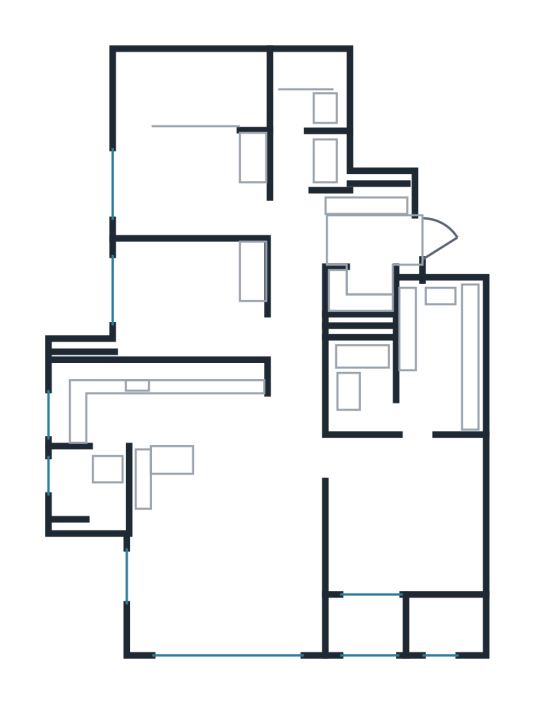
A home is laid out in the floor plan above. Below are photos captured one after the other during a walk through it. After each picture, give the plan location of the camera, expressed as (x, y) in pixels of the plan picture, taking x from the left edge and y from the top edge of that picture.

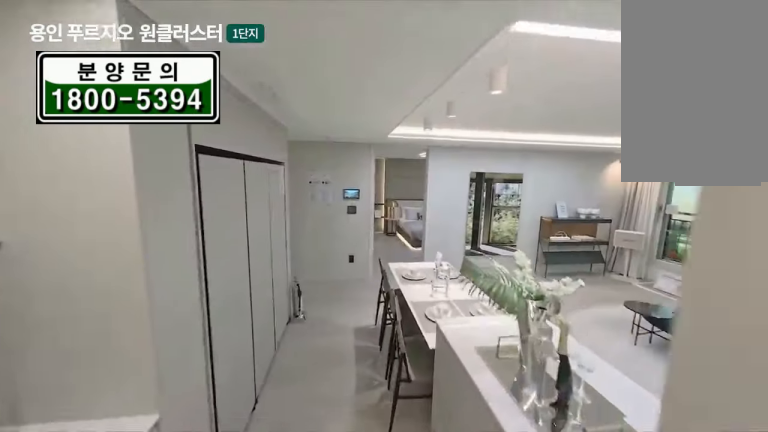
(166, 442)
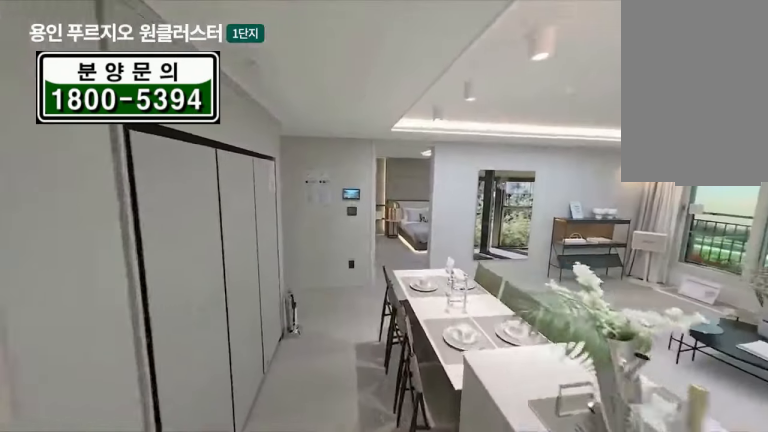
(170, 432)
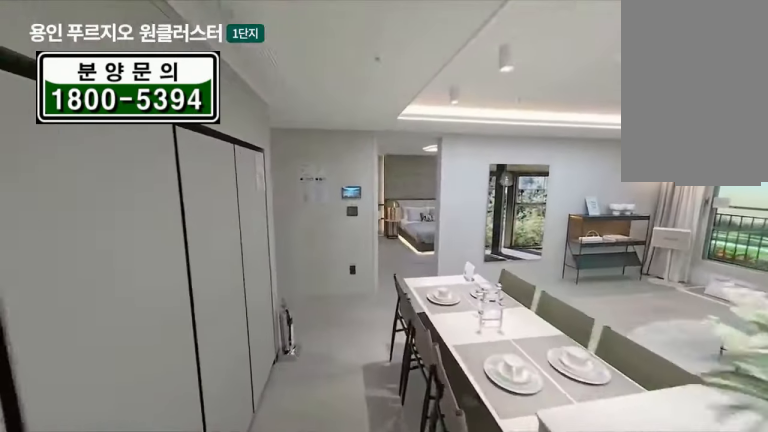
(168, 432)
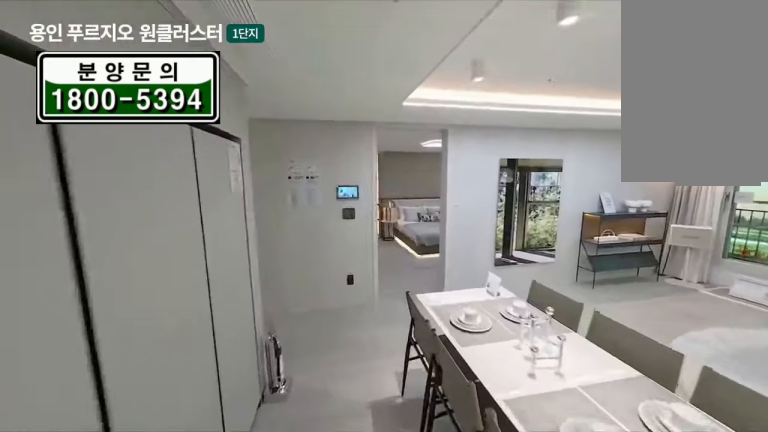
(168, 442)
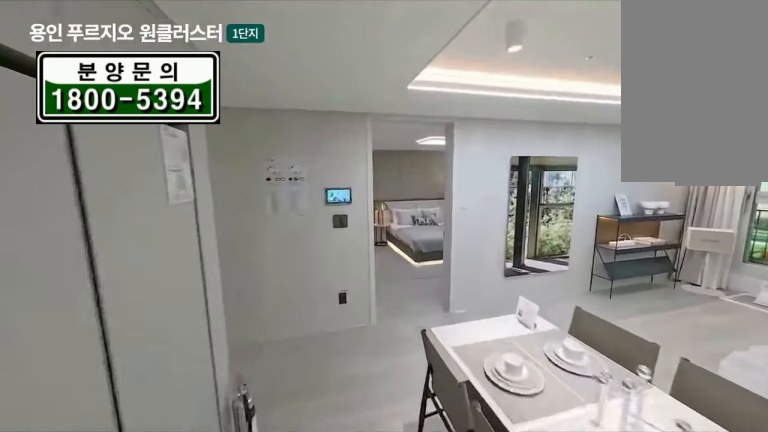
(170, 424)
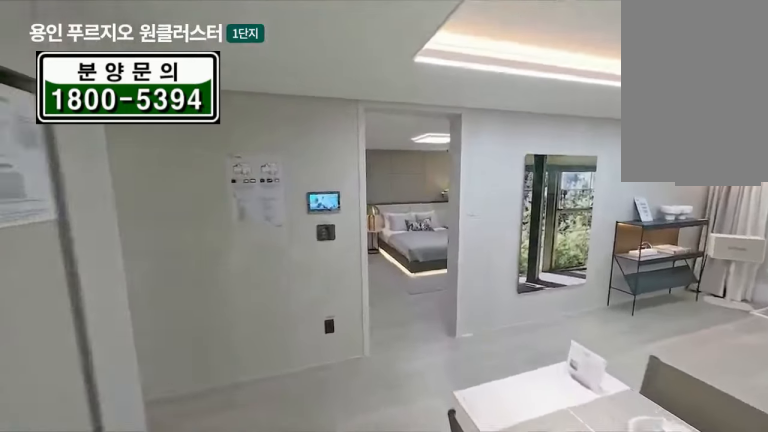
(168, 440)
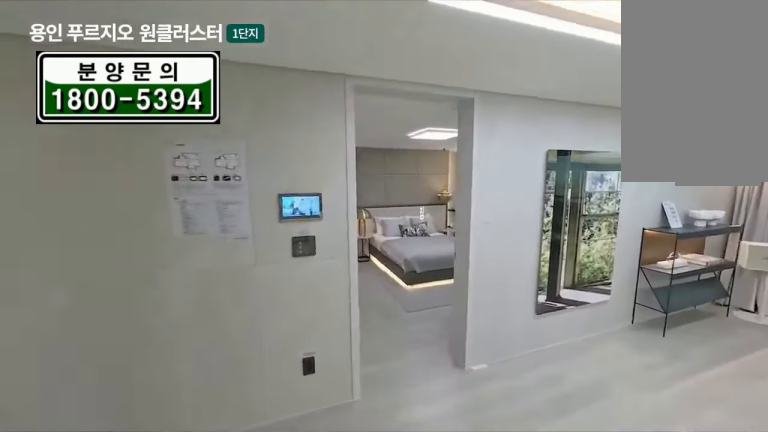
(168, 437)
